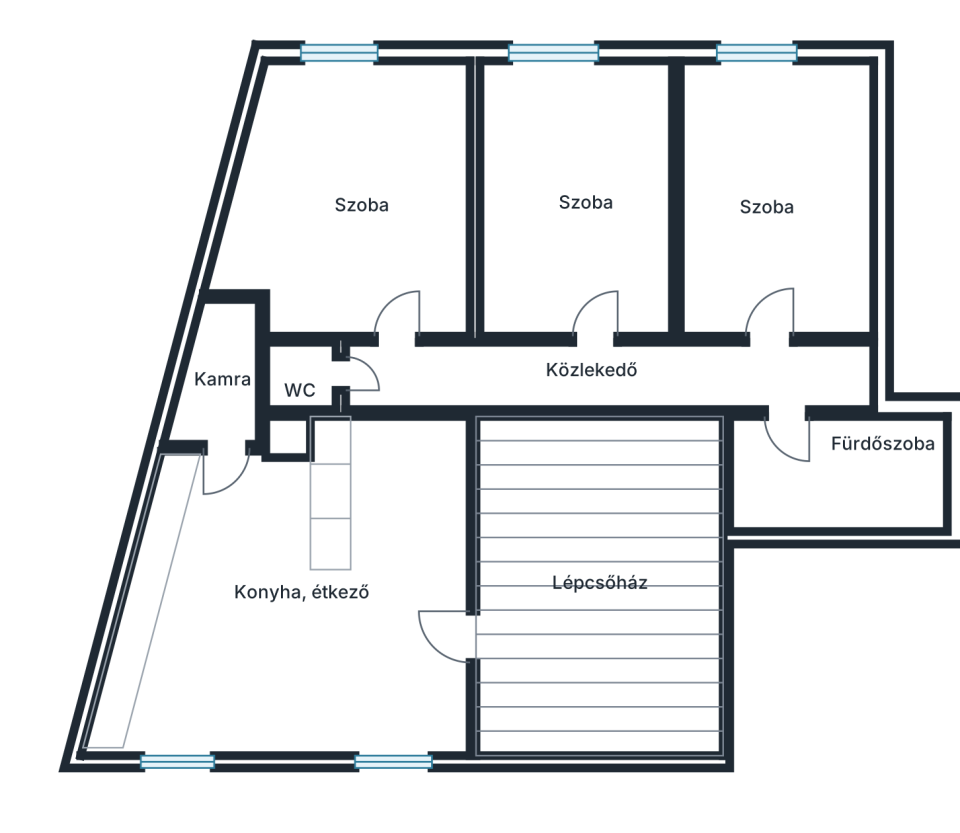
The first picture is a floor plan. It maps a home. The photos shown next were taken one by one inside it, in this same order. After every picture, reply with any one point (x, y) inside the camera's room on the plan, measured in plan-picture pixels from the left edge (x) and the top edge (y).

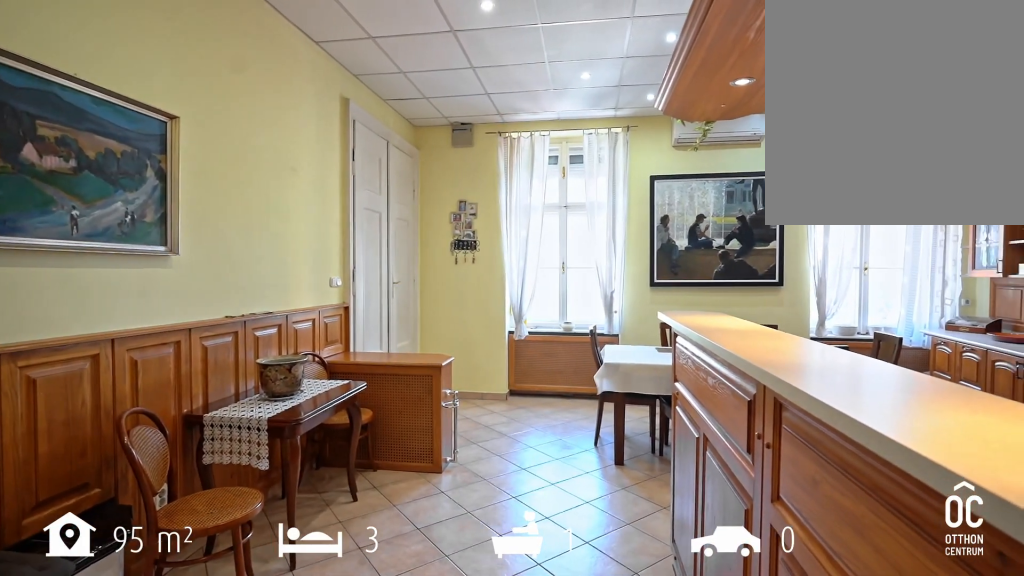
(309, 597)
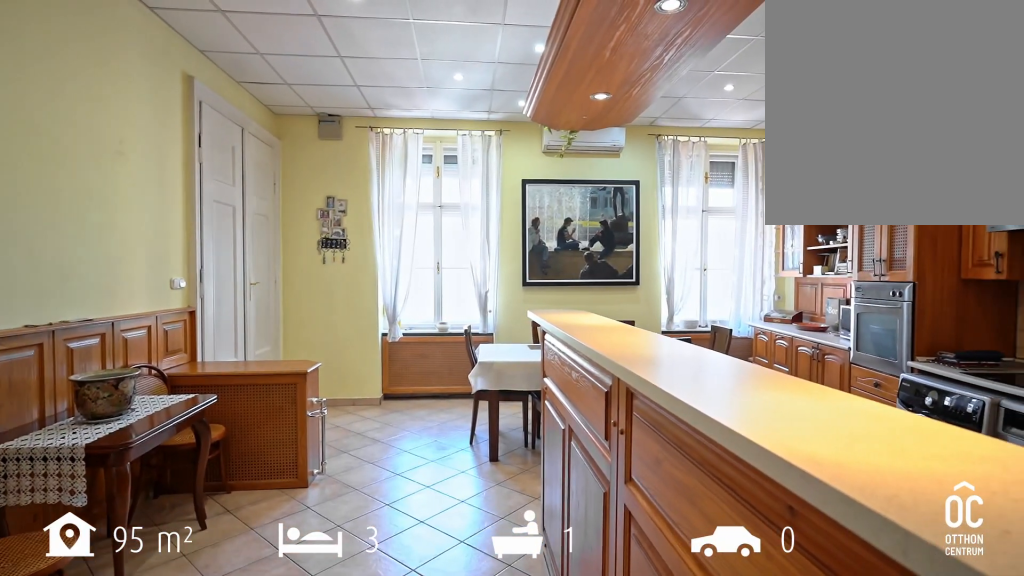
(309, 597)
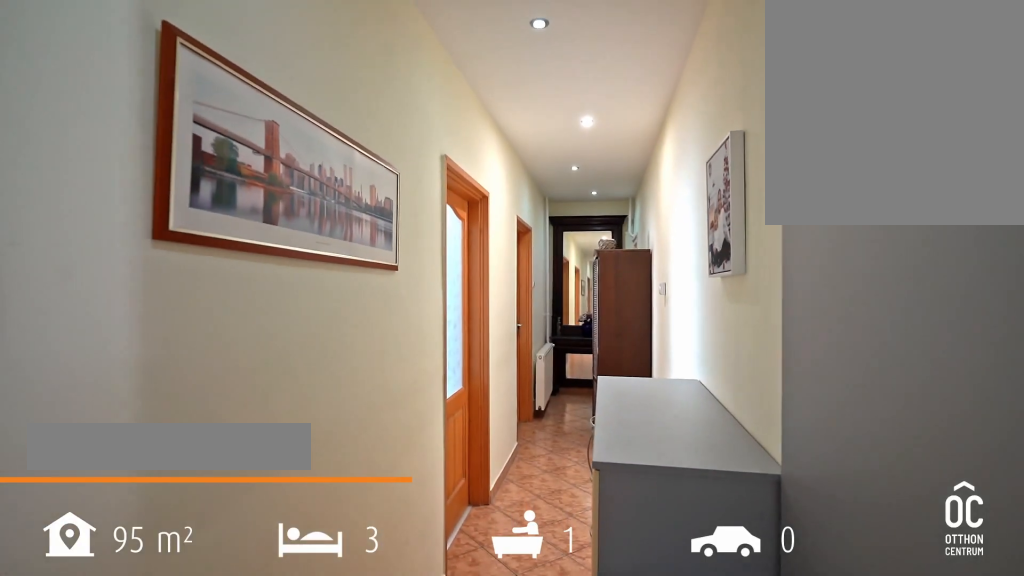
(590, 372)
